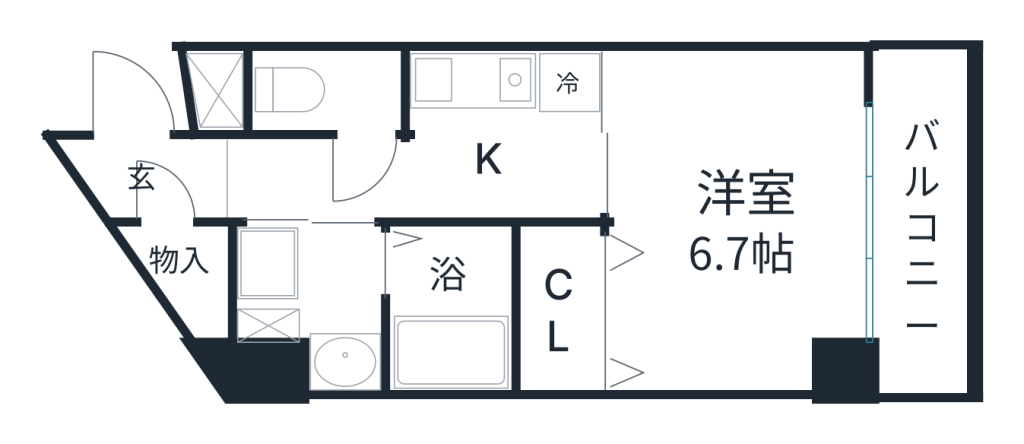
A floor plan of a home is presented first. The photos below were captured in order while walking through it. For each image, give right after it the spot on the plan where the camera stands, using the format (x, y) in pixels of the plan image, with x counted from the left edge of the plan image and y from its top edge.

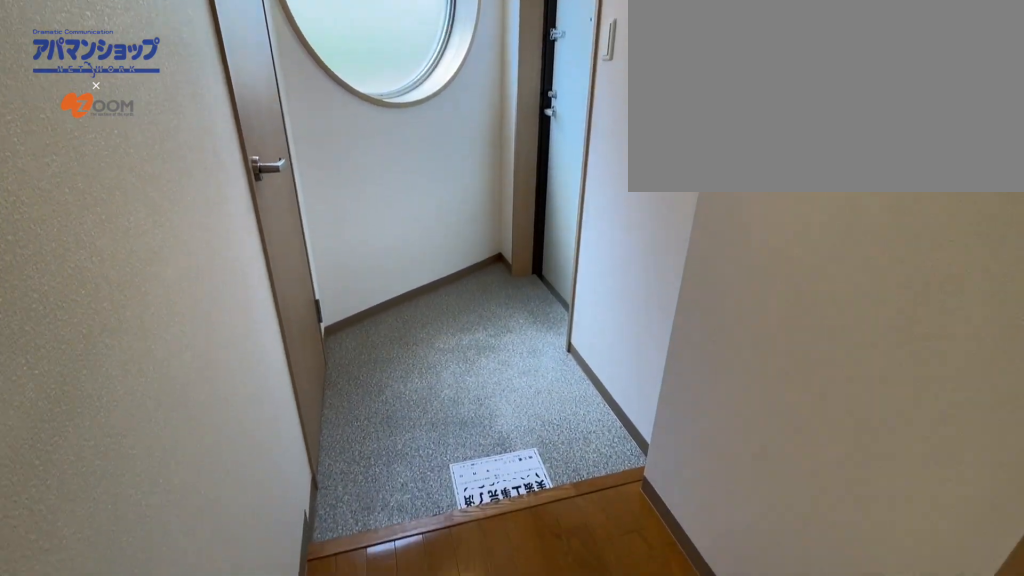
(238, 175)
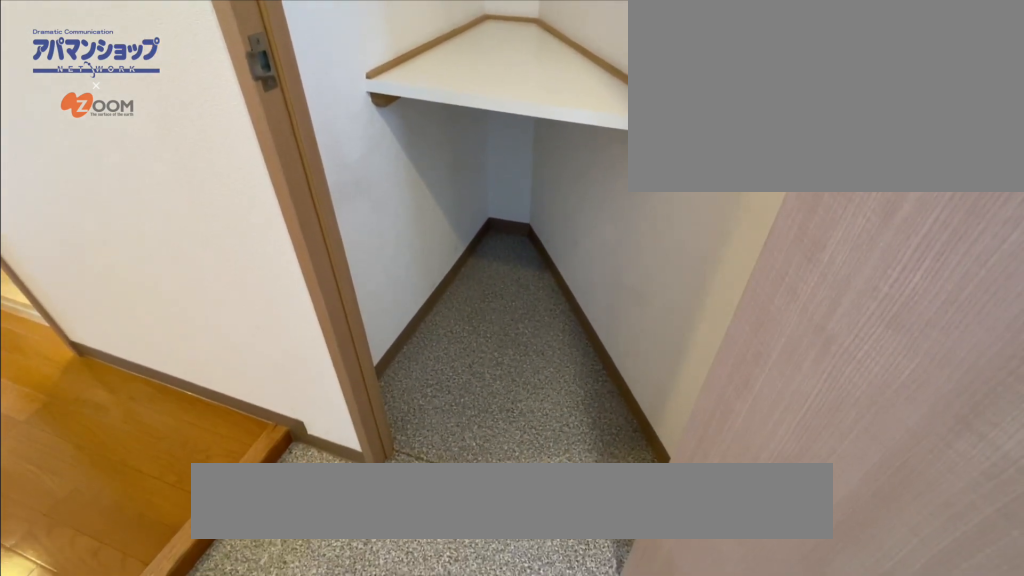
(160, 141)
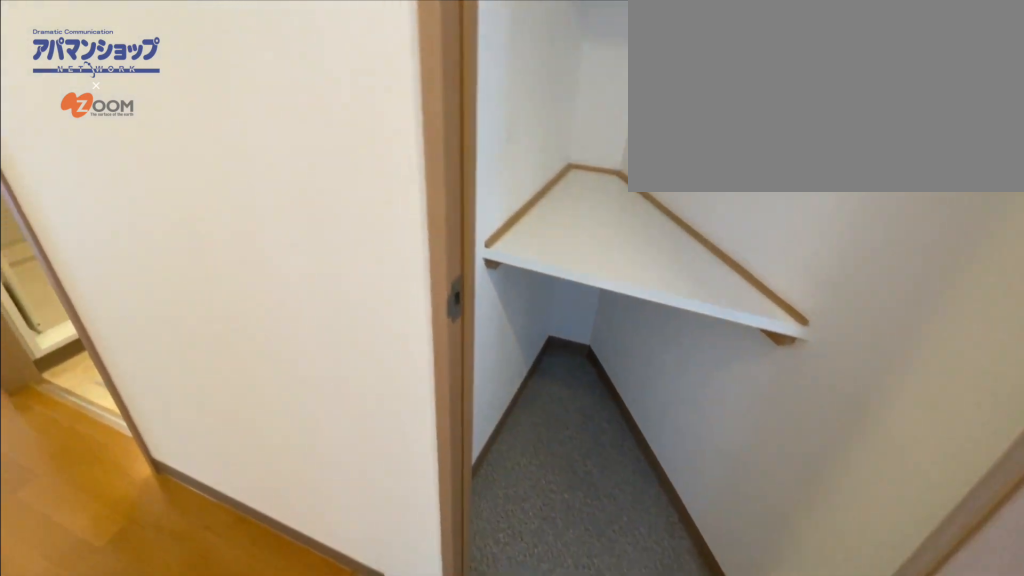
(160, 141)
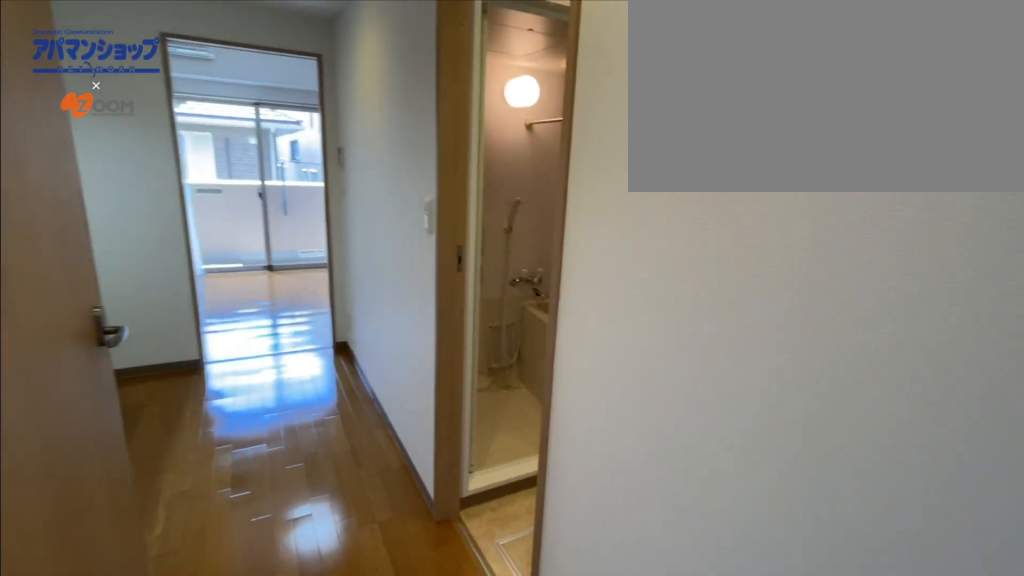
(160, 141)
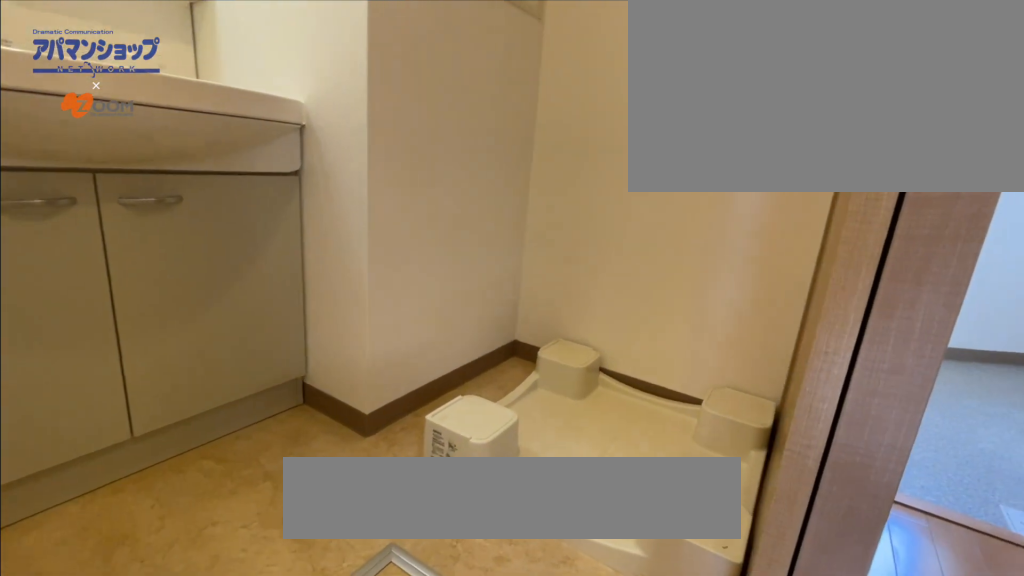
(342, 179)
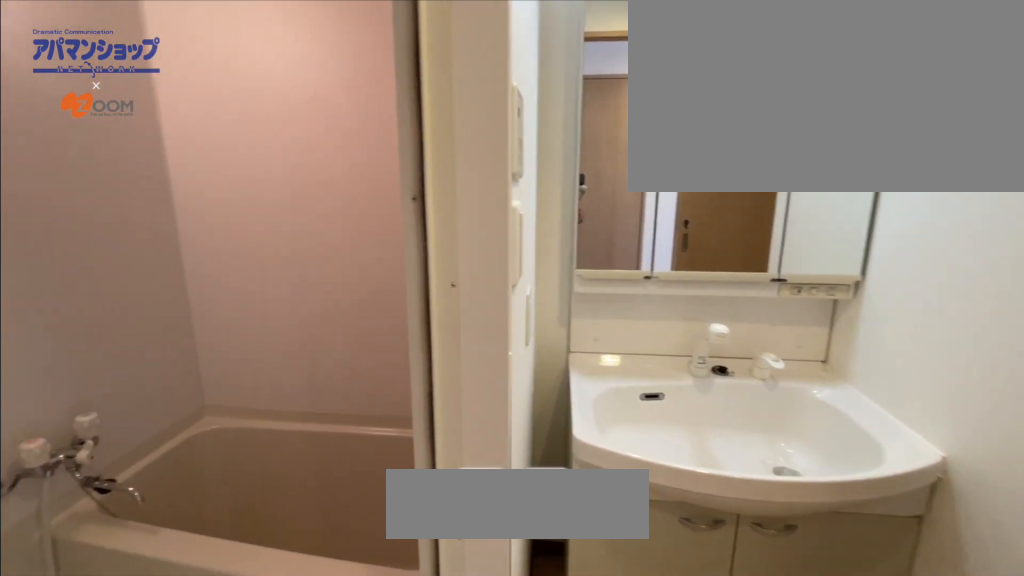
(342, 178)
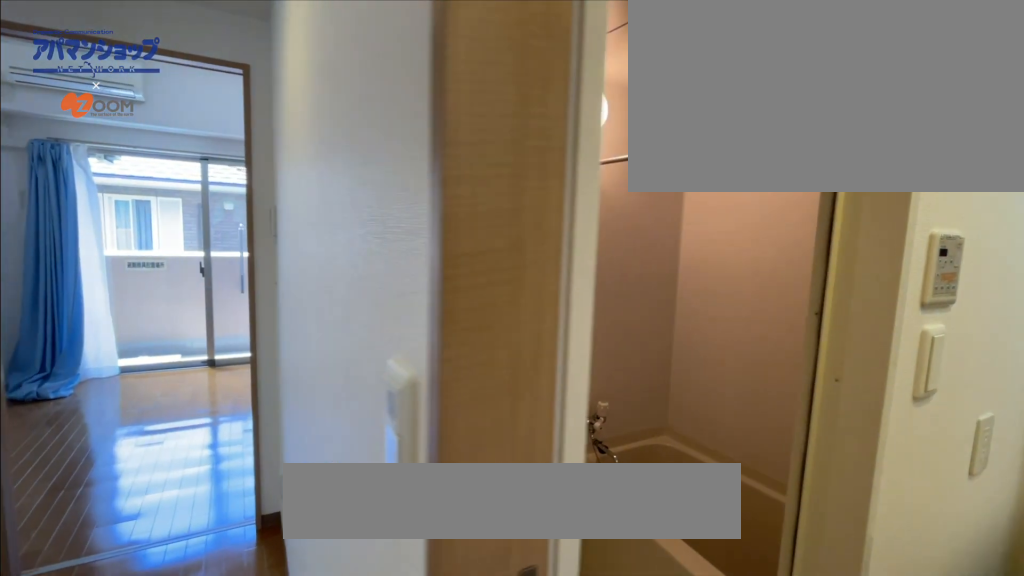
(353, 216)
